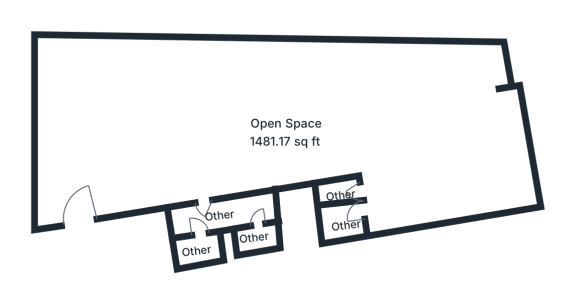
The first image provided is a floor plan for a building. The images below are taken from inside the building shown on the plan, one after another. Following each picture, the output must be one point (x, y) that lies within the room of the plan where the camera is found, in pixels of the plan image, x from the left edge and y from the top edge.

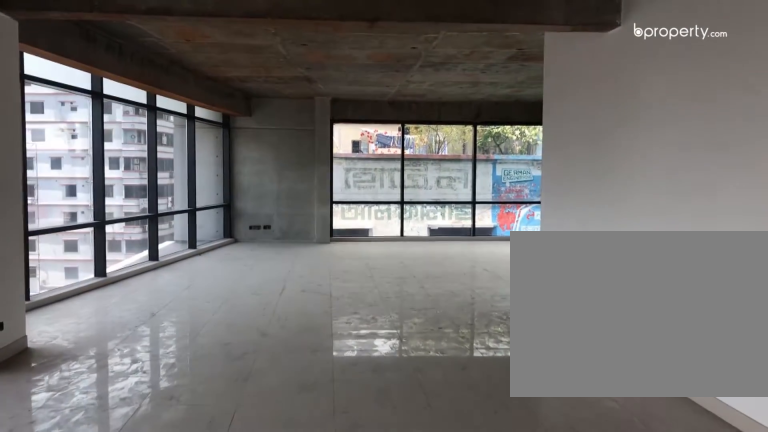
(202, 127)
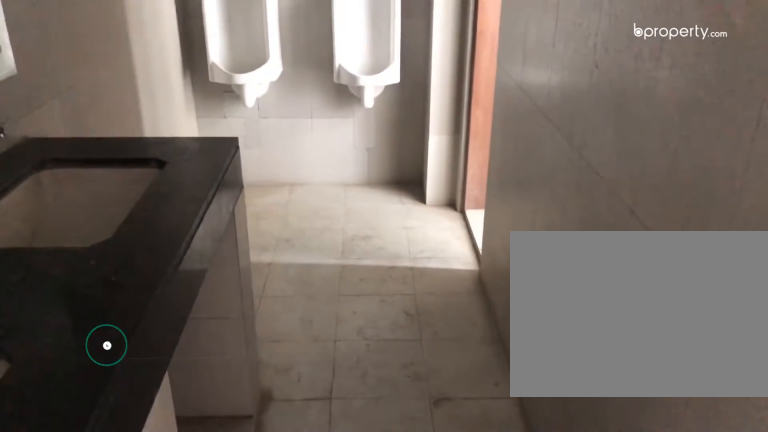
(200, 222)
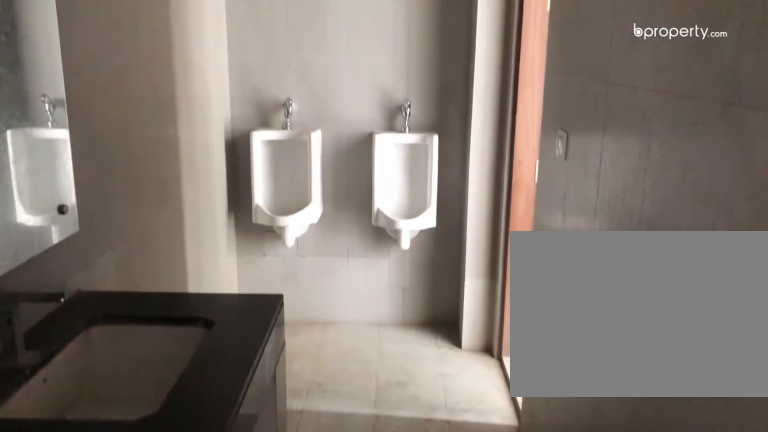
(200, 222)
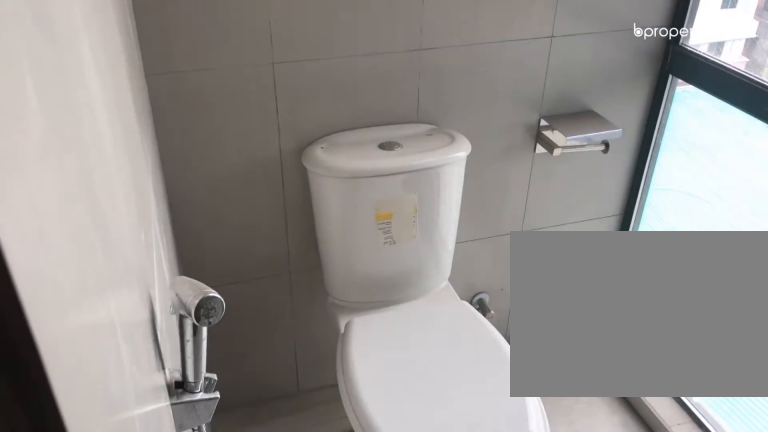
(197, 247)
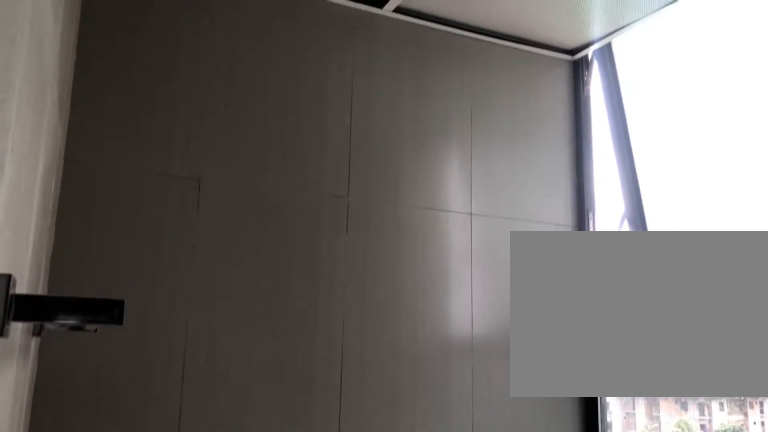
(197, 247)
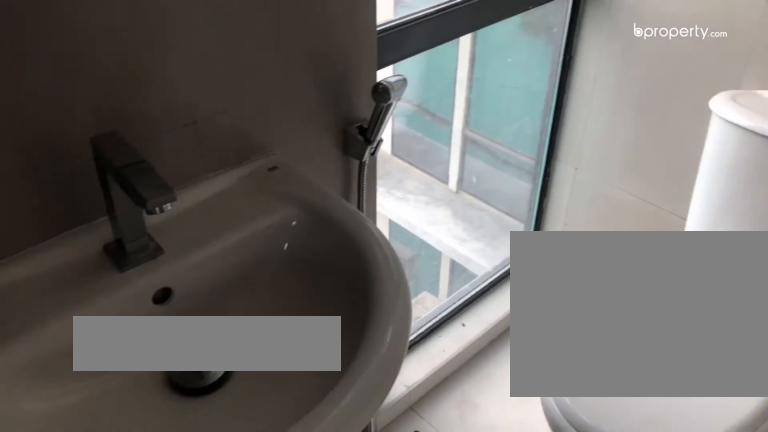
(344, 225)
